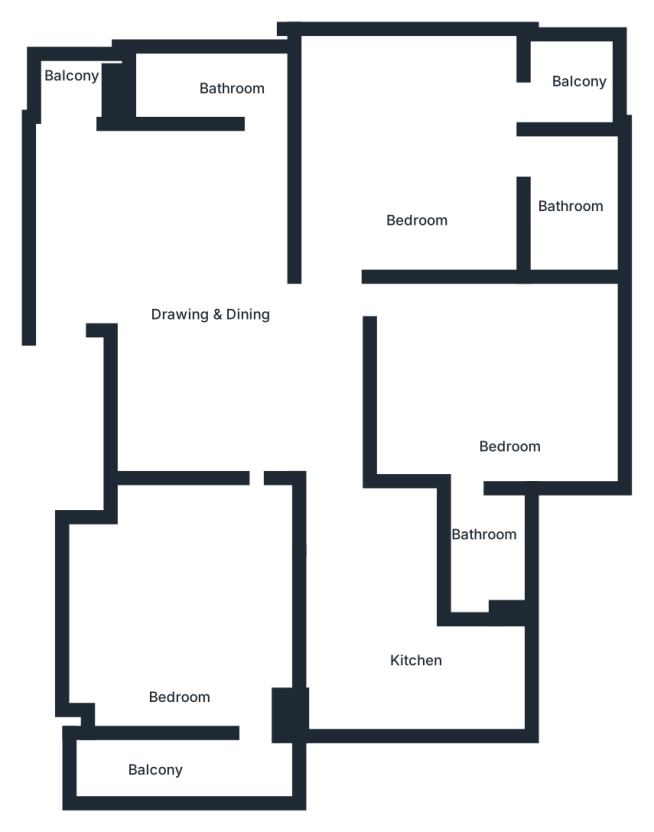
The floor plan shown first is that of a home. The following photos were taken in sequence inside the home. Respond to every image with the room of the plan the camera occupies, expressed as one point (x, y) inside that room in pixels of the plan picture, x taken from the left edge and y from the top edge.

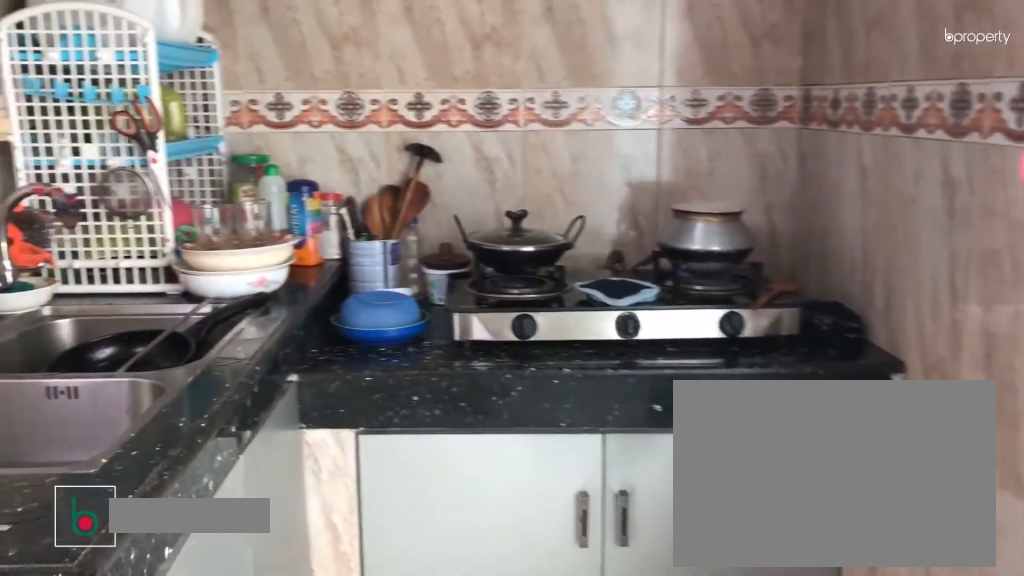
(430, 674)
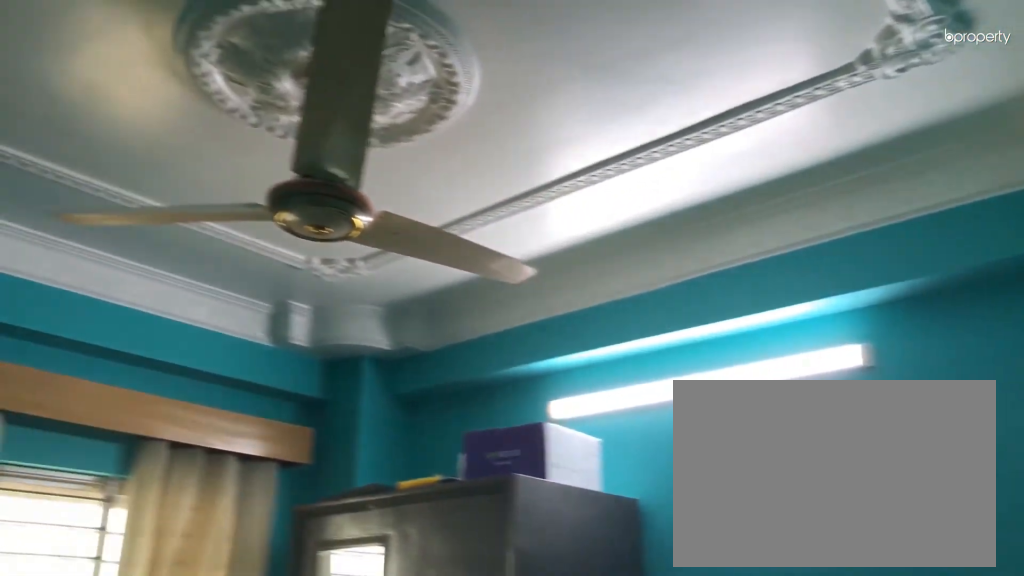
(198, 624)
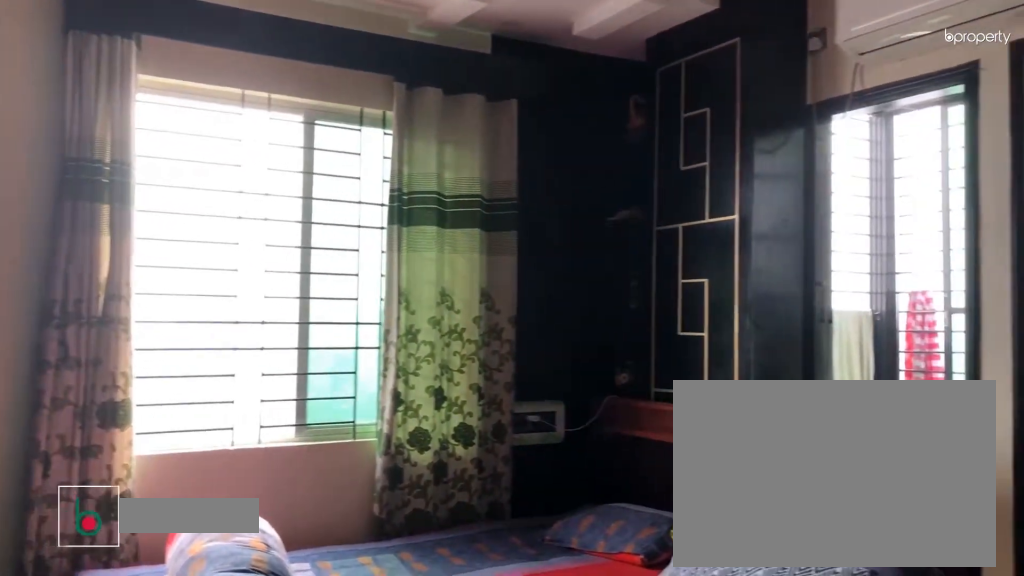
(418, 166)
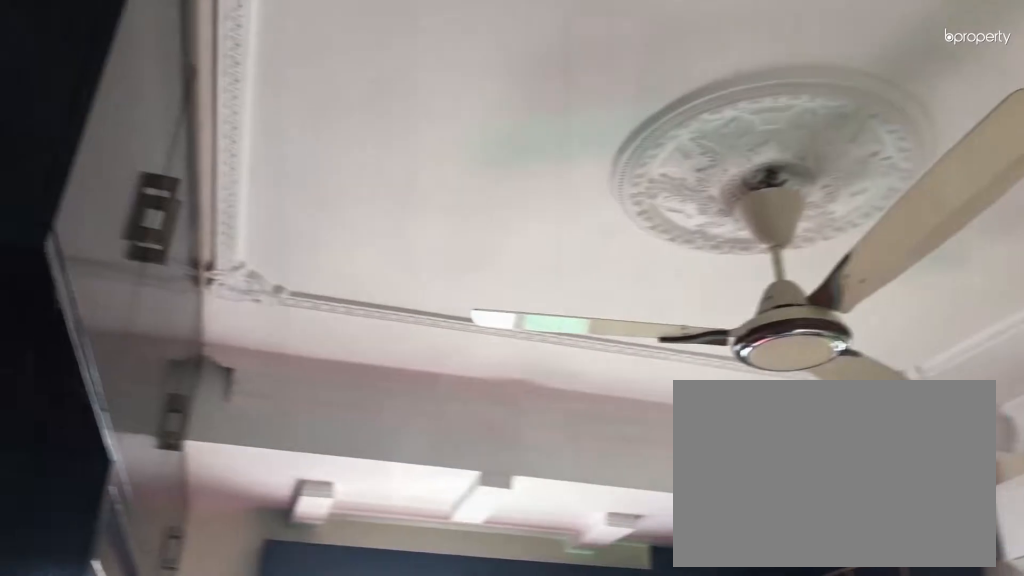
(418, 165)
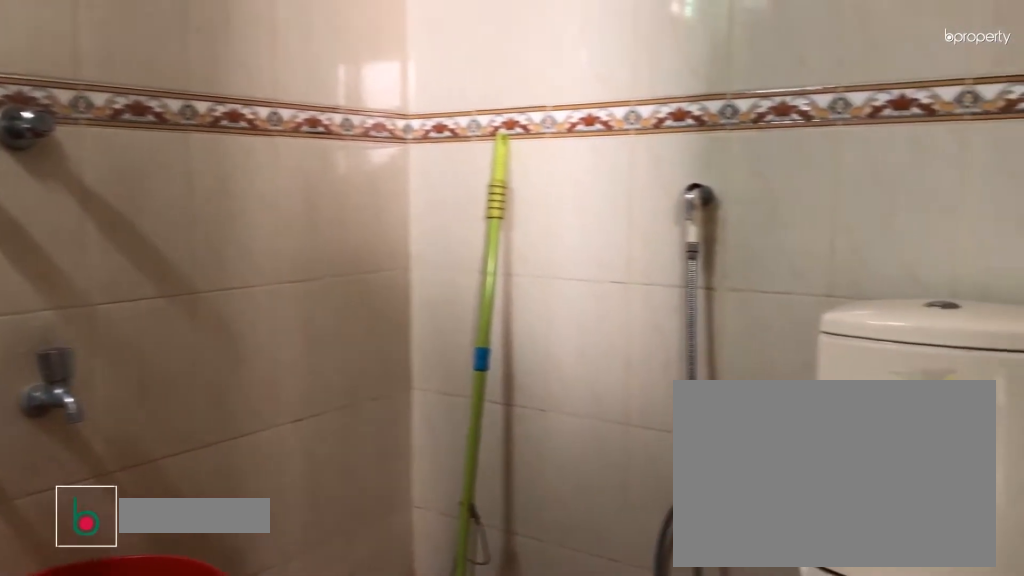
(572, 199)
